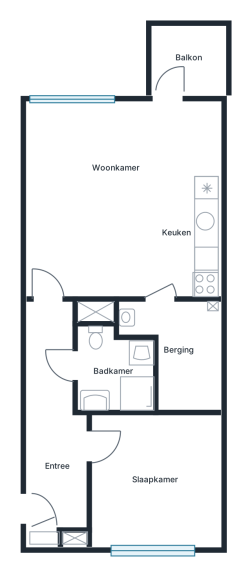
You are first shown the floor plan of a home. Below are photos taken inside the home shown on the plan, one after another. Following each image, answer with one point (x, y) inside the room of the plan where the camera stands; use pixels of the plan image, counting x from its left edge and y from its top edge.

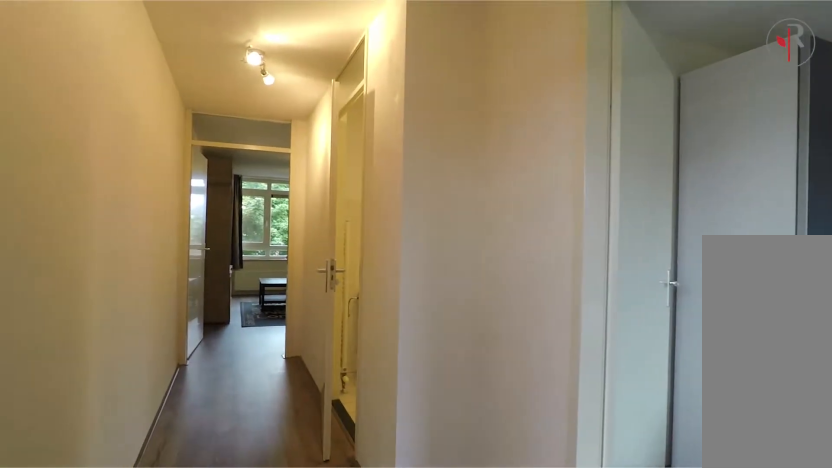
(56, 423)
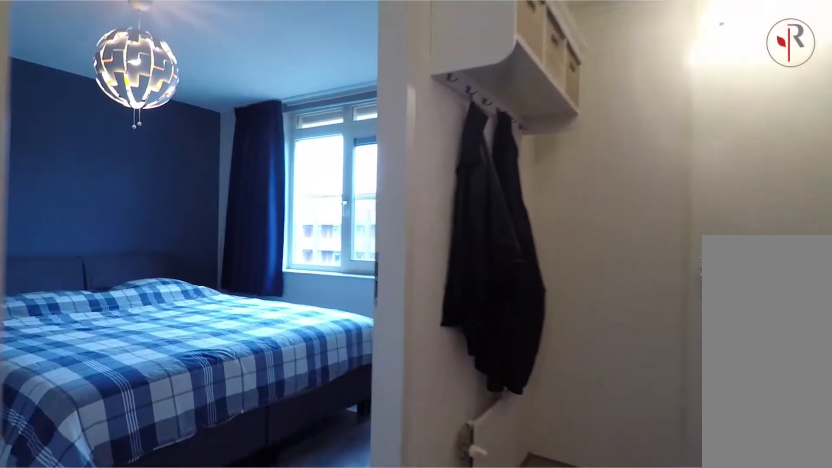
(56, 423)
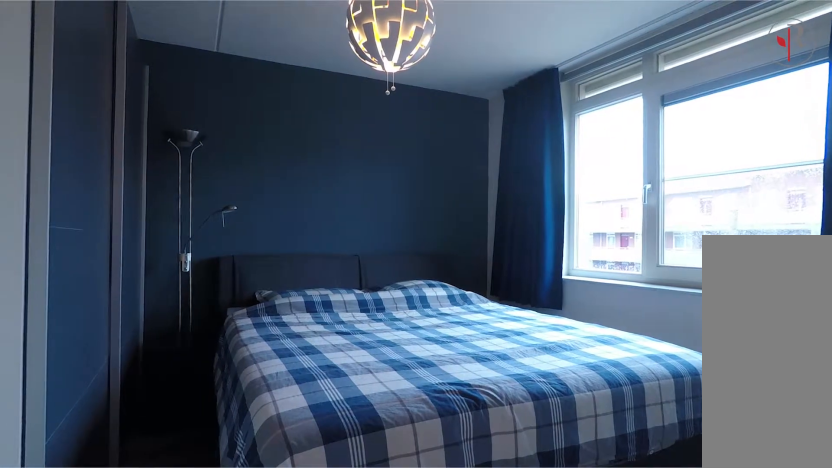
(155, 479)
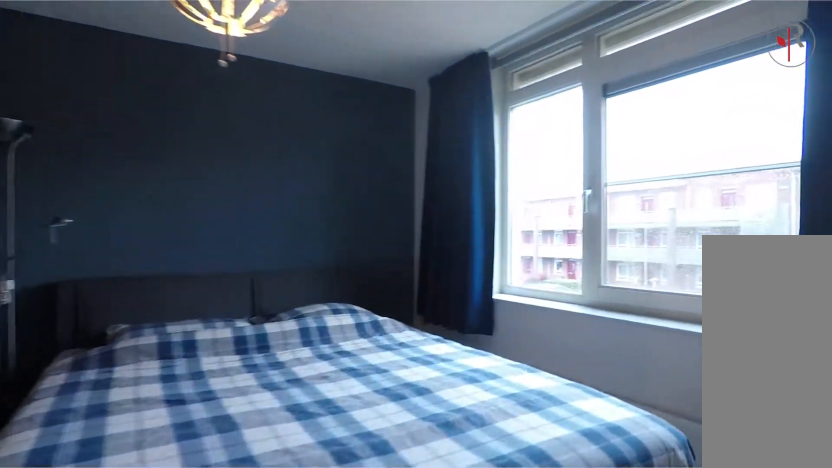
(155, 479)
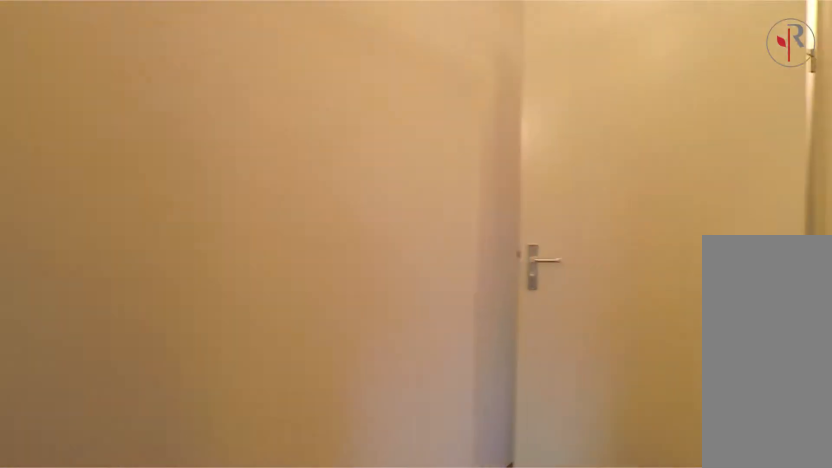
(56, 422)
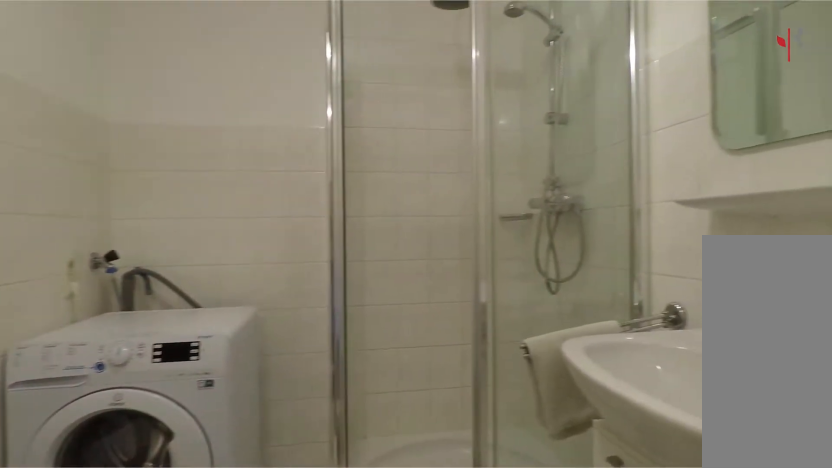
(104, 363)
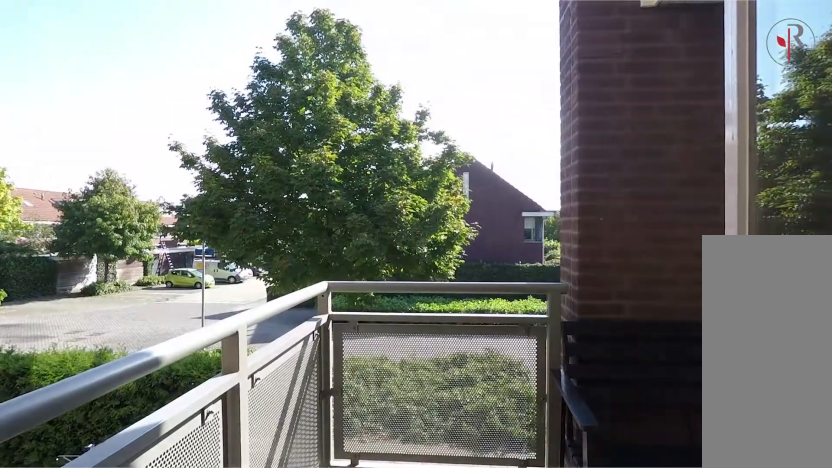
(188, 60)
